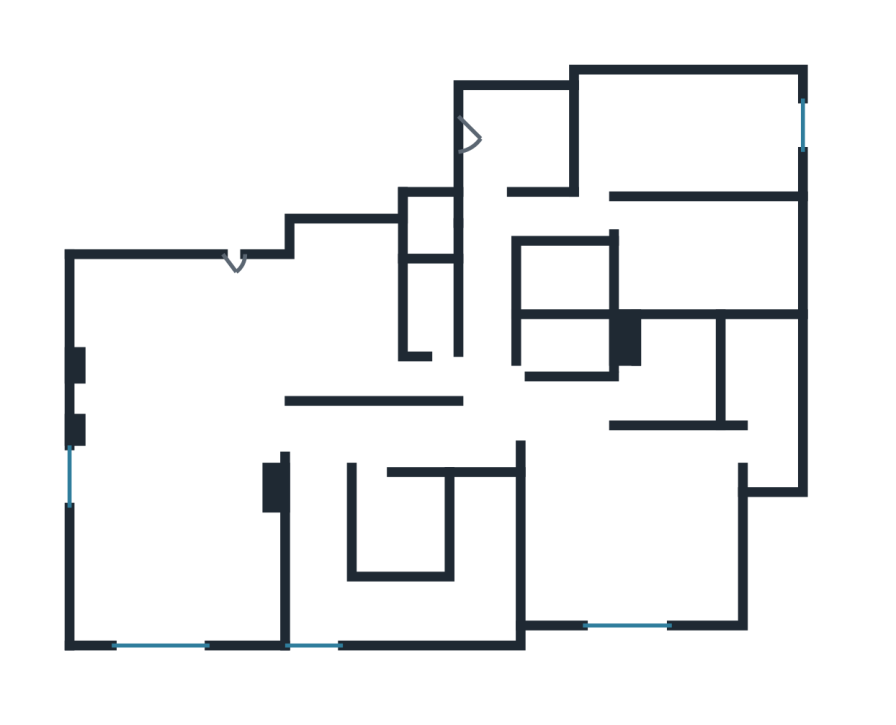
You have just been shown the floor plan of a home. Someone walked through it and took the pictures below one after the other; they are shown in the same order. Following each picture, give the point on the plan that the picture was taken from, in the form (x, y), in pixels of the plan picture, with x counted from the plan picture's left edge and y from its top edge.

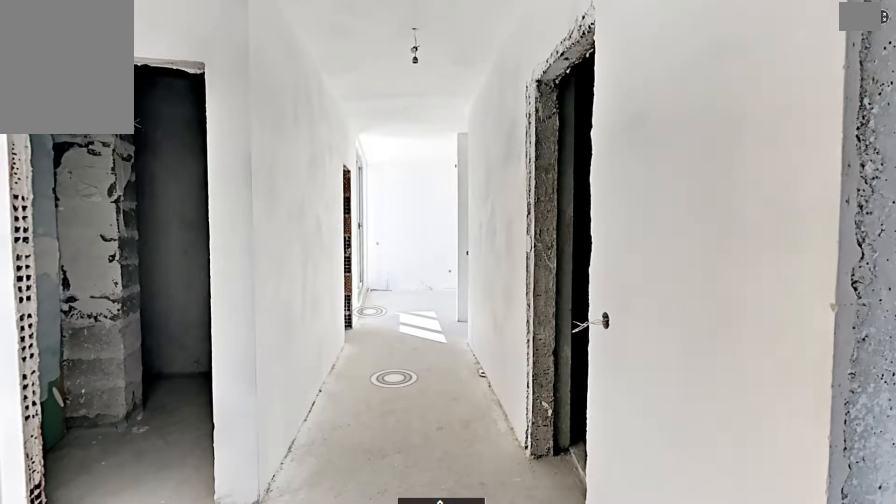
(488, 377)
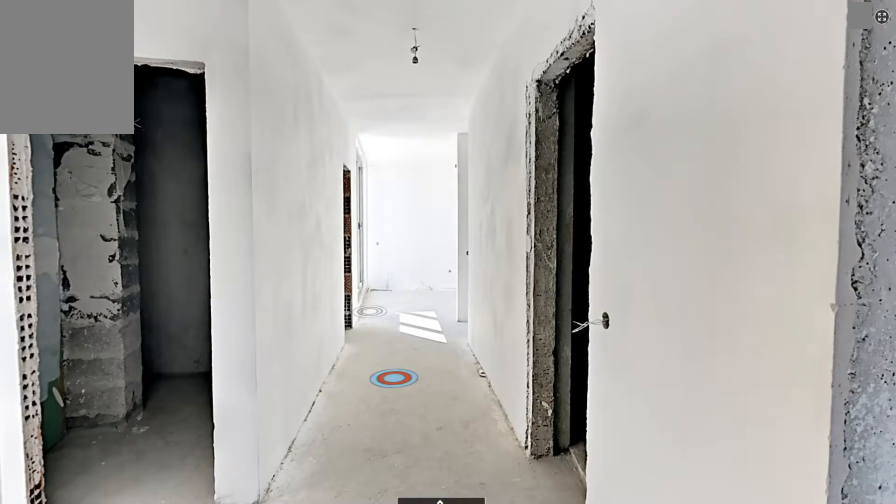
(488, 365)
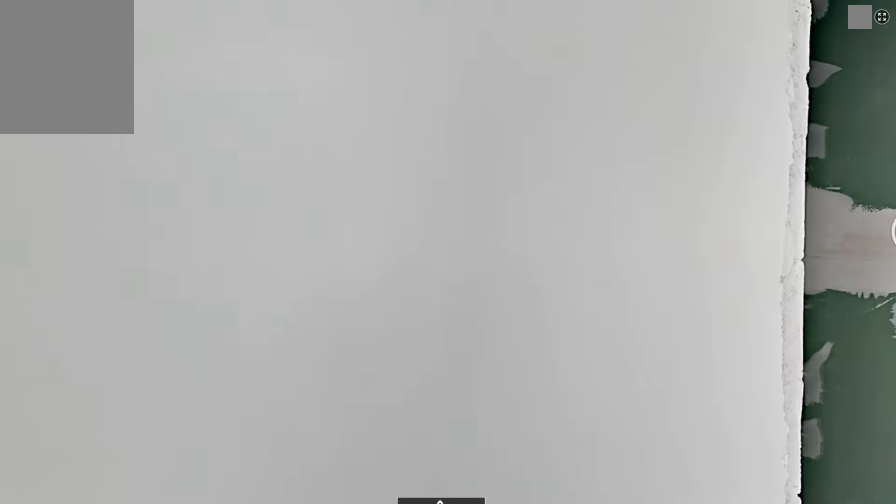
(538, 311)
